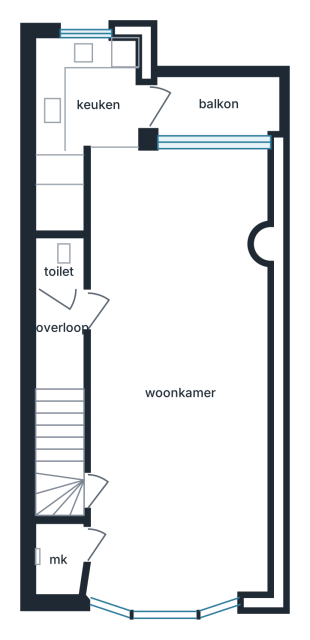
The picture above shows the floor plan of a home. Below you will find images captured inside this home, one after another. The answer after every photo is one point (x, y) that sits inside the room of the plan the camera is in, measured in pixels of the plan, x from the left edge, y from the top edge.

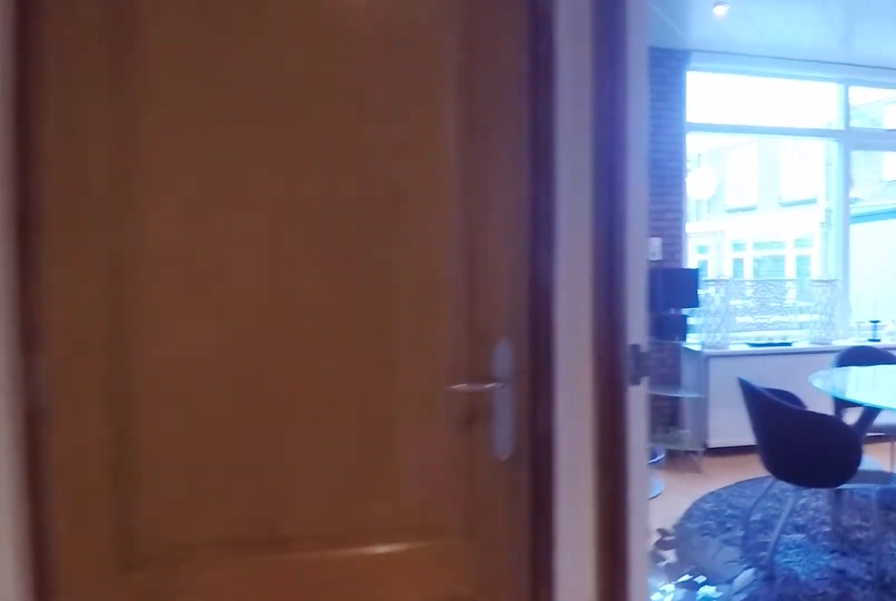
(59, 338)
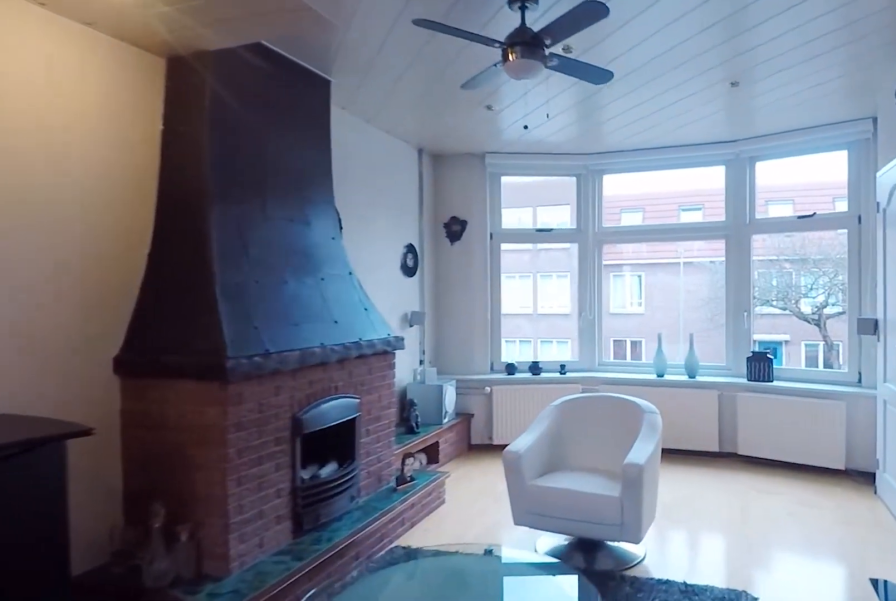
(171, 382)
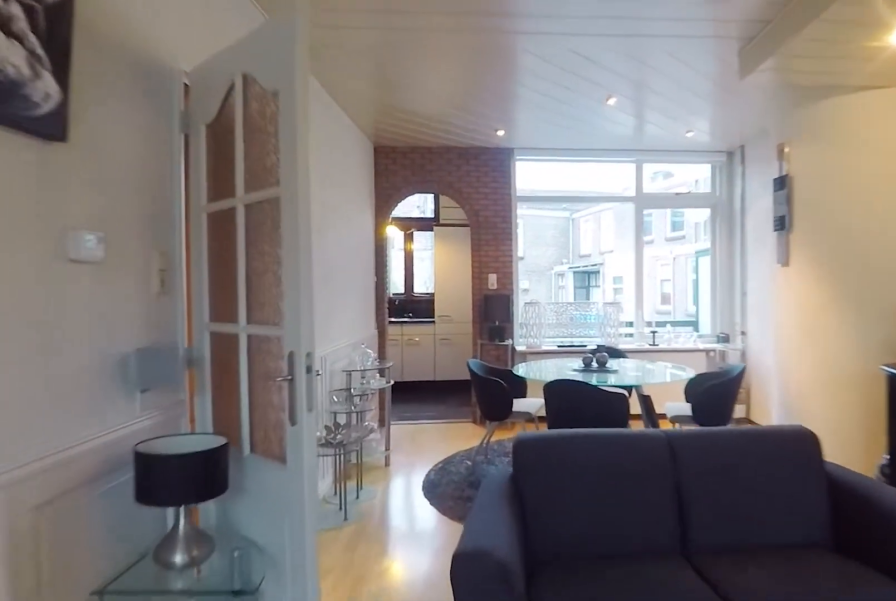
(171, 382)
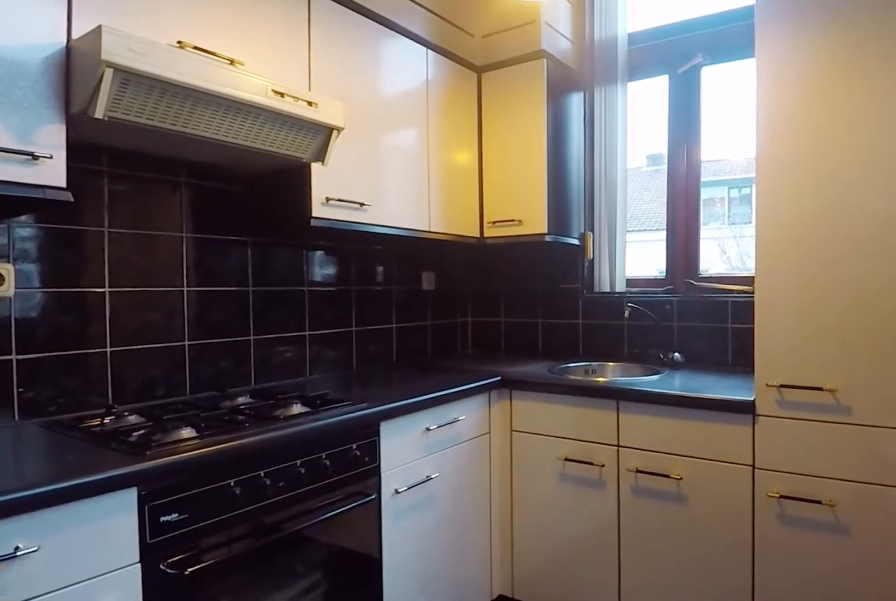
(81, 117)
